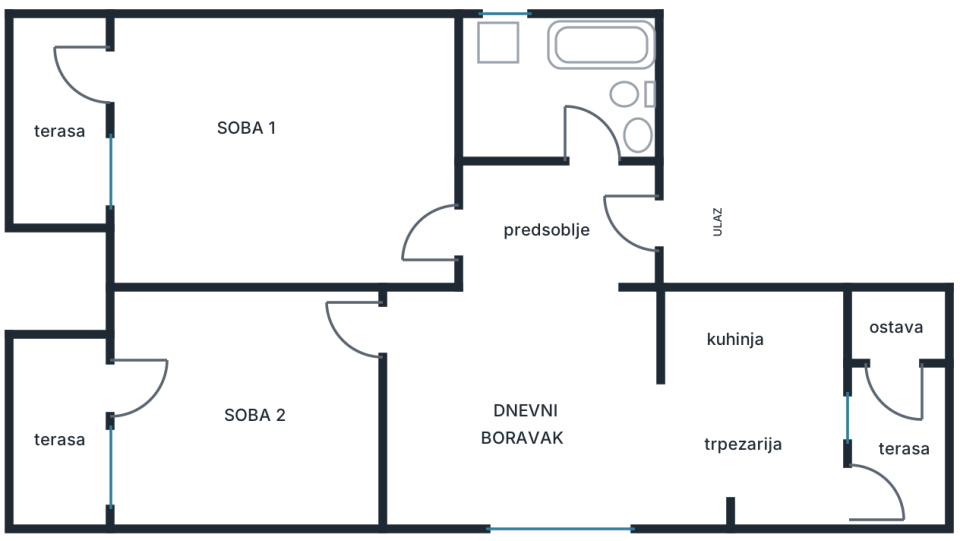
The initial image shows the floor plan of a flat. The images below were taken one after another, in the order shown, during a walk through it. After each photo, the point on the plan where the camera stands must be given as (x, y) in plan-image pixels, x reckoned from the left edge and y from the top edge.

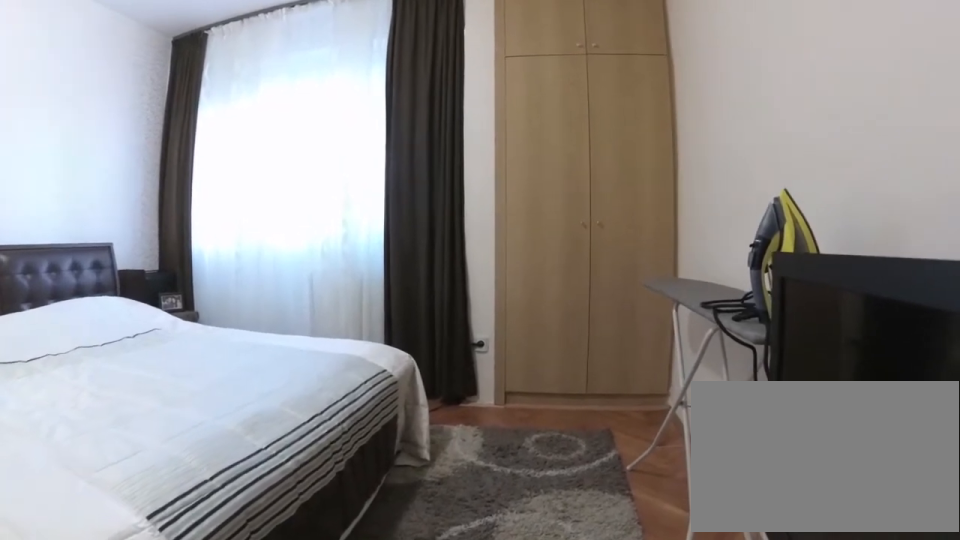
(339, 353)
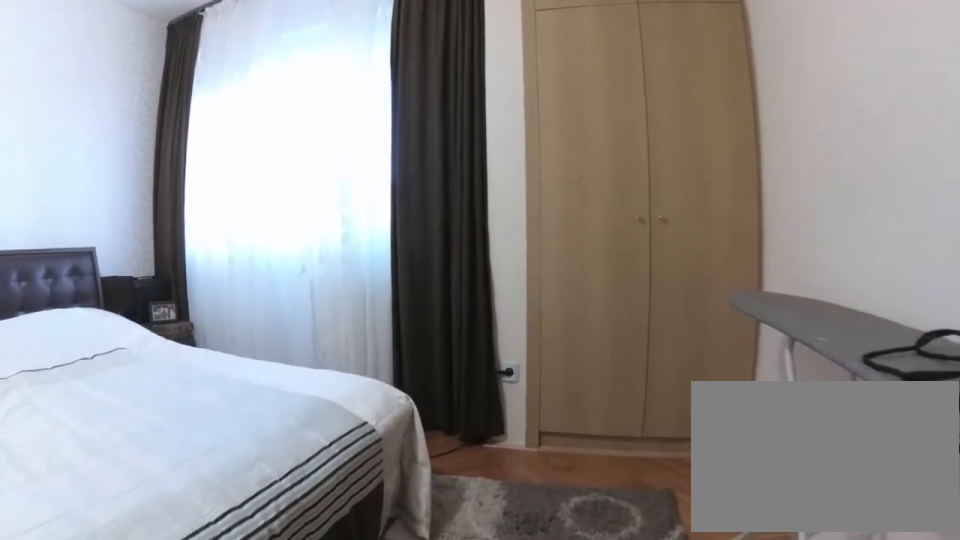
(293, 353)
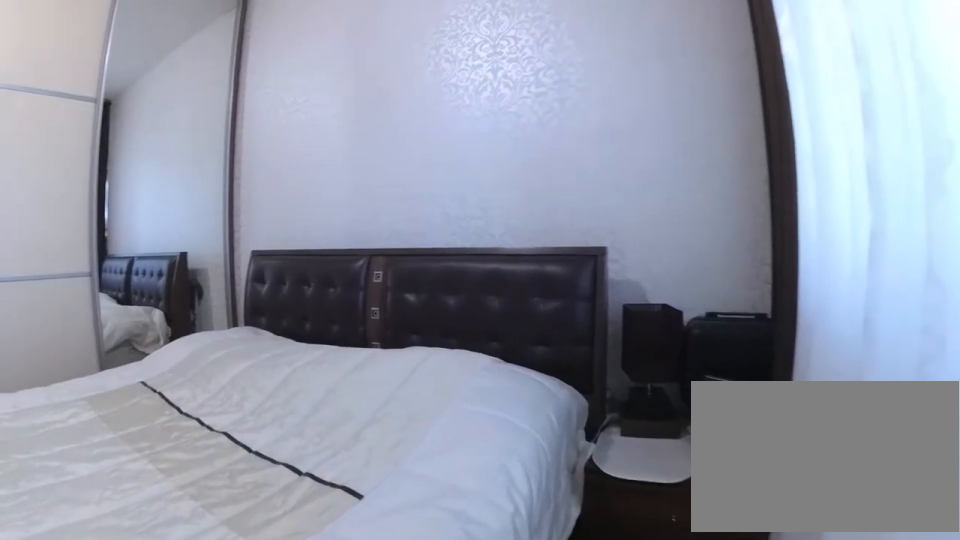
(154, 414)
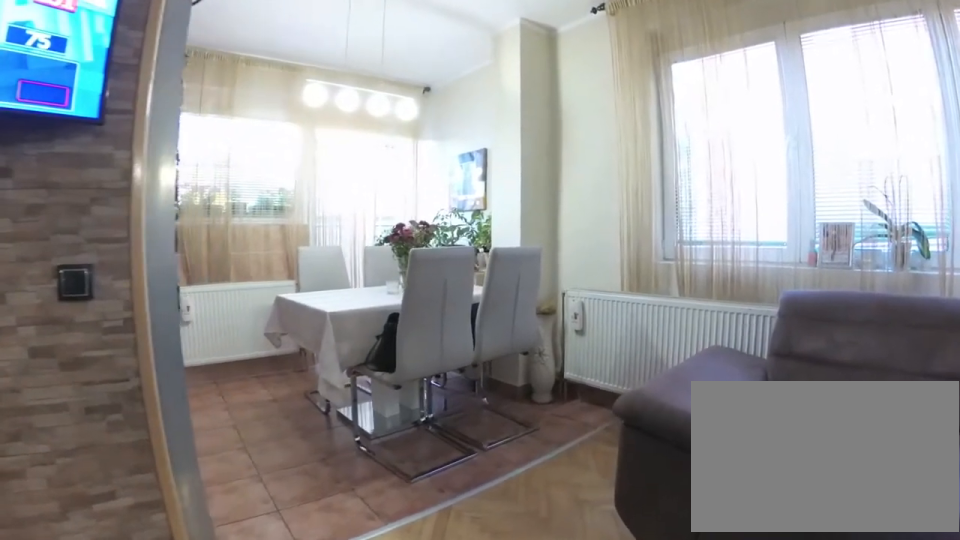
(509, 385)
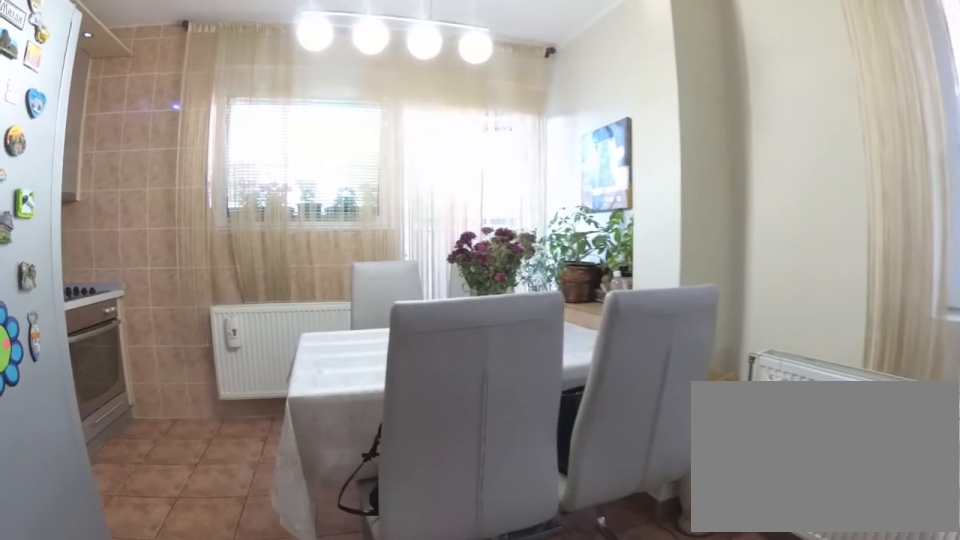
(589, 421)
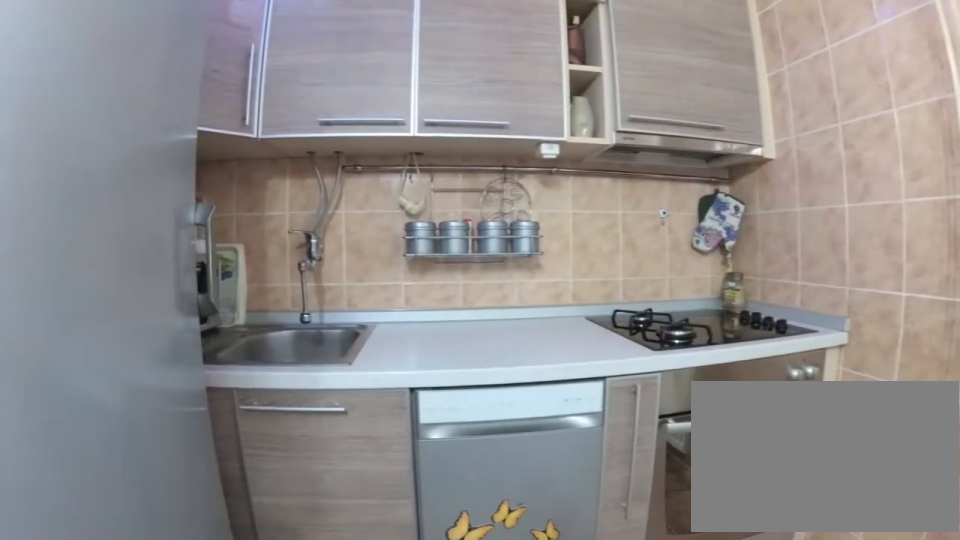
(727, 462)
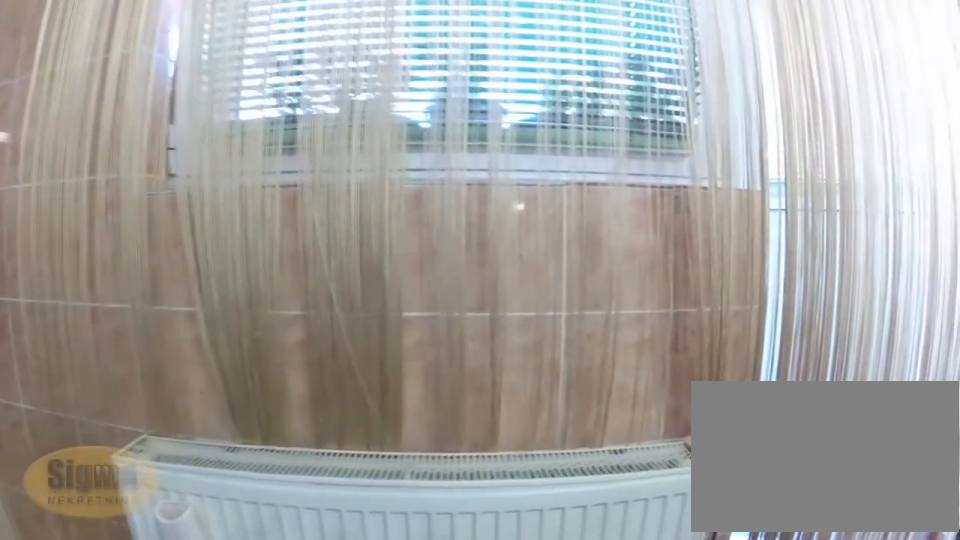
(756, 428)
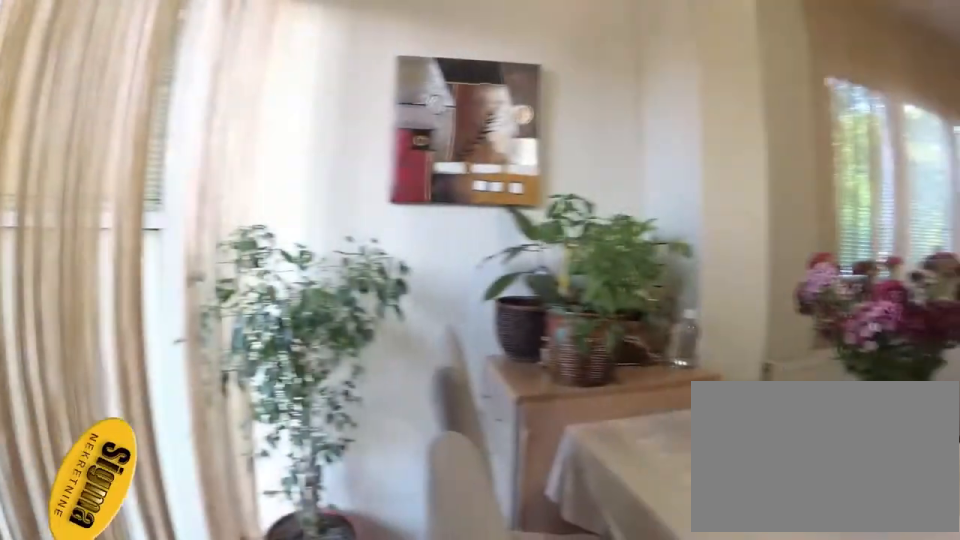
(787, 420)
